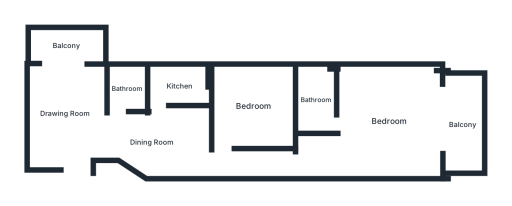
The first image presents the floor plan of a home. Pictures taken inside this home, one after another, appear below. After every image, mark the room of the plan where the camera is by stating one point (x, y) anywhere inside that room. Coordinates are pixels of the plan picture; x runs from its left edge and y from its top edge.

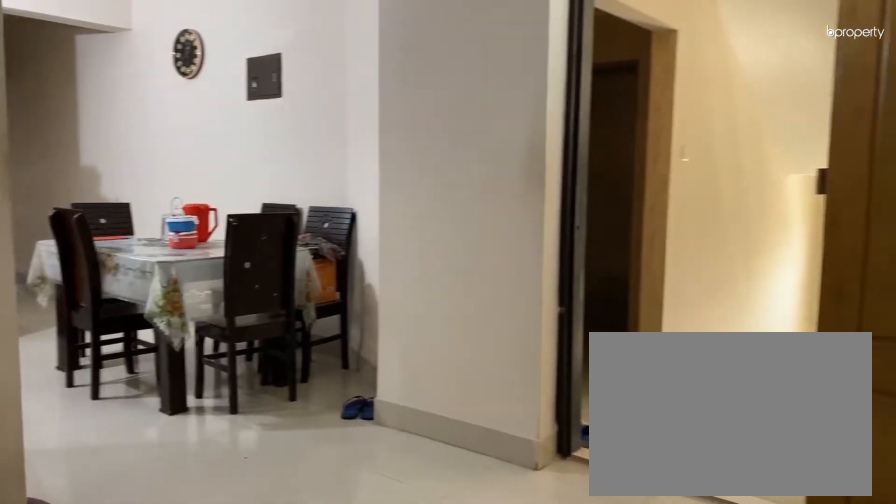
(63, 113)
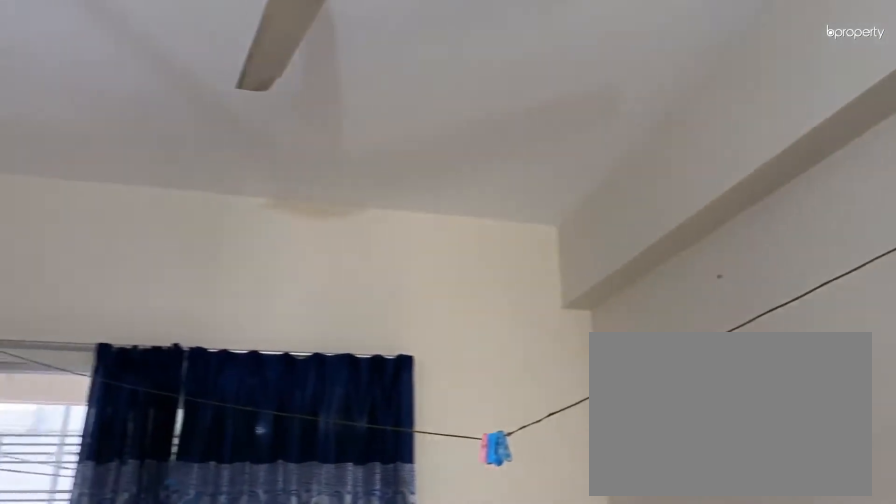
(63, 113)
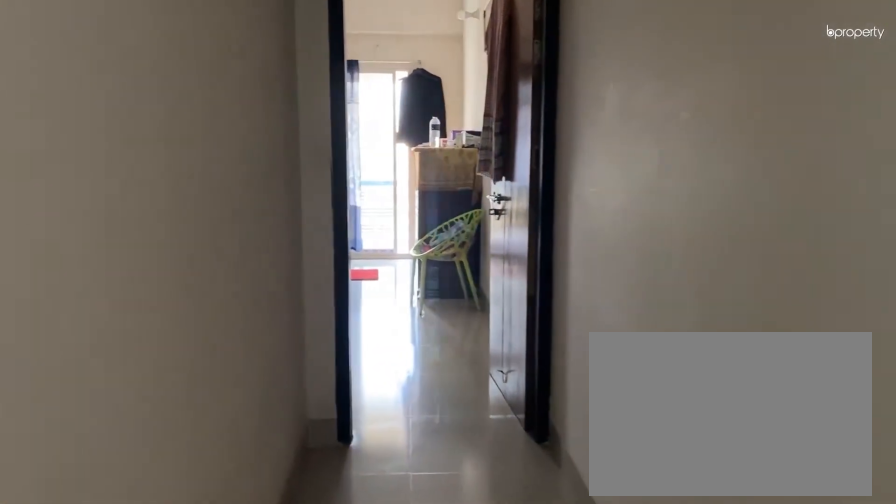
(151, 141)
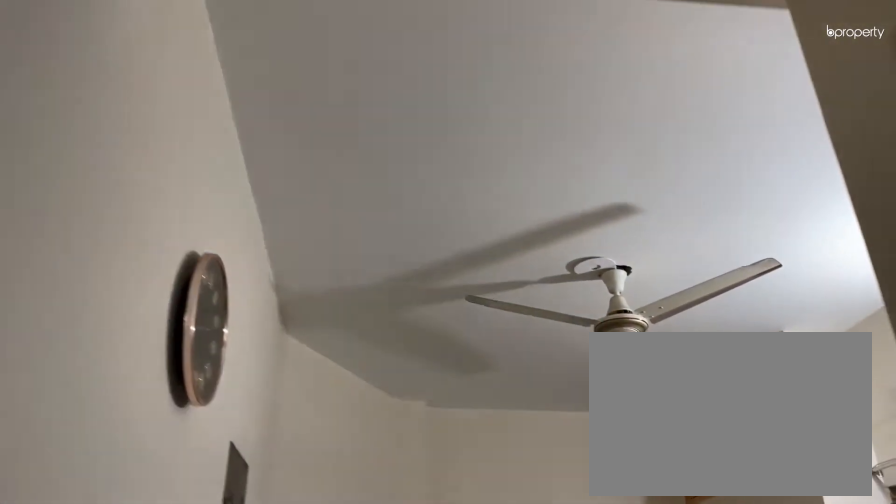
(151, 141)
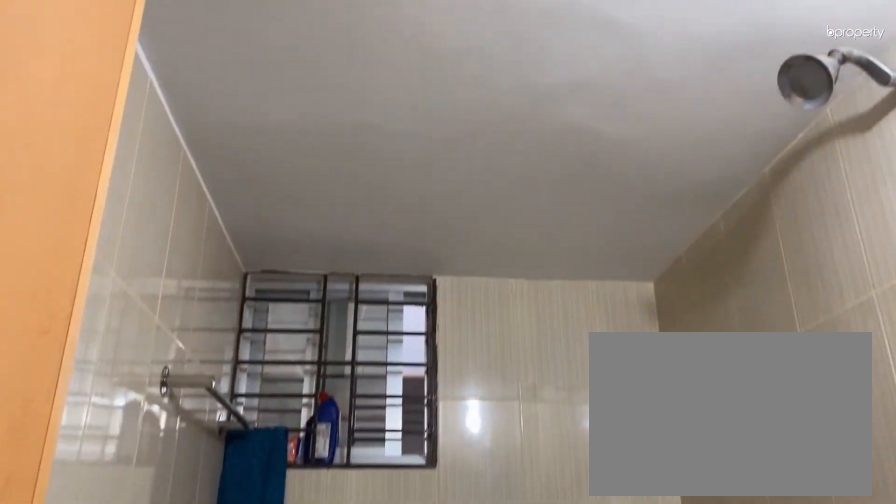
(126, 88)
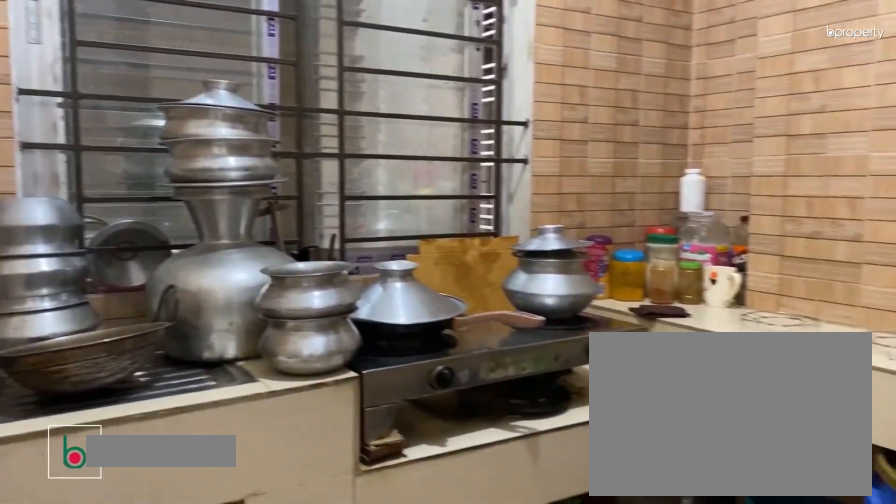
(180, 84)
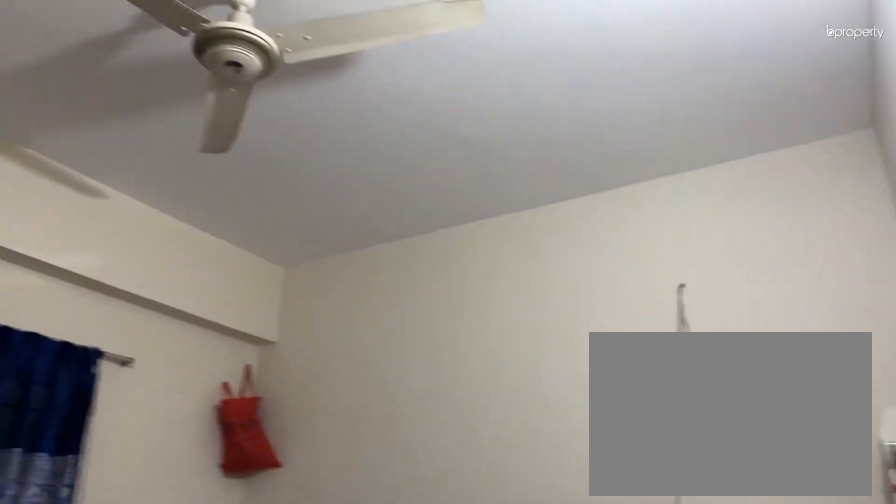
(252, 106)
